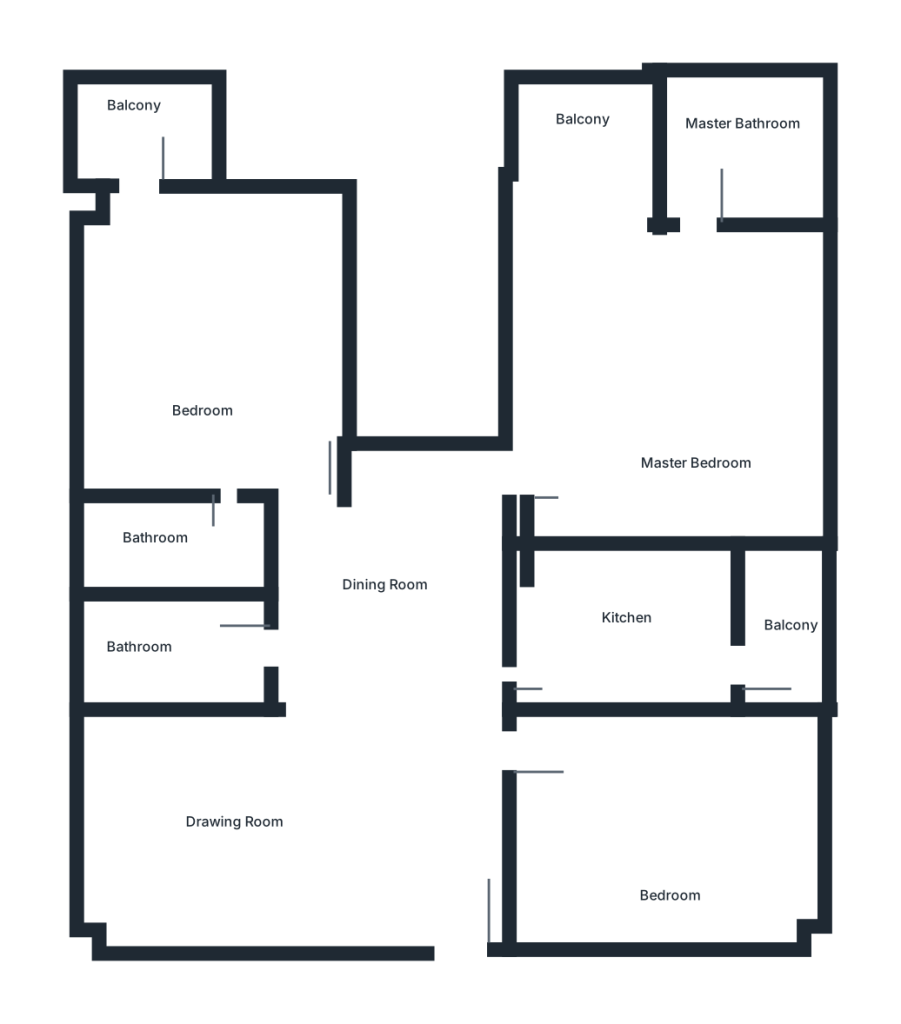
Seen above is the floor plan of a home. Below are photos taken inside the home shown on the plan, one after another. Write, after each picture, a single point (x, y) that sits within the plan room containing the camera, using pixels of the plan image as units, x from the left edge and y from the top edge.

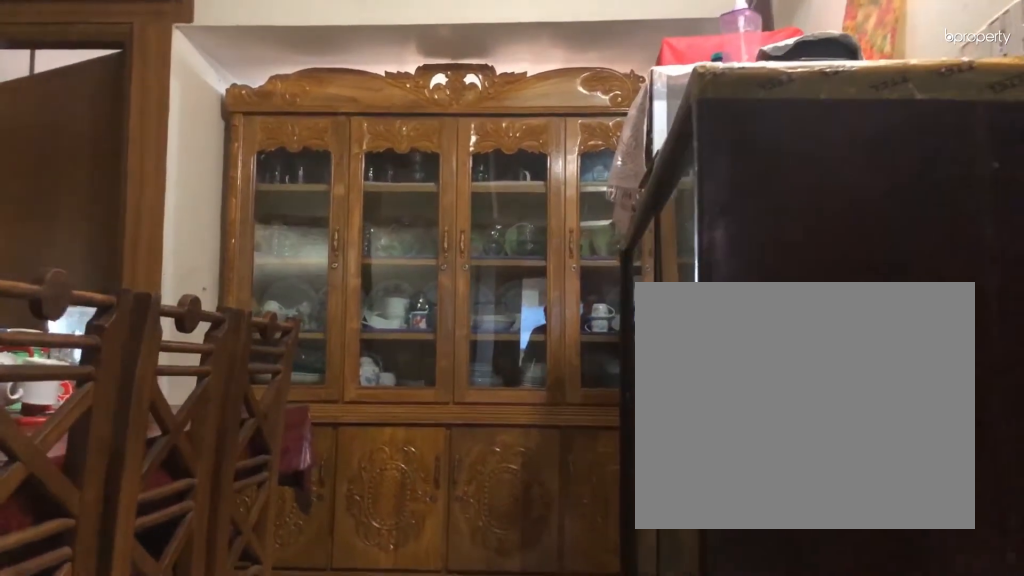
(371, 579)
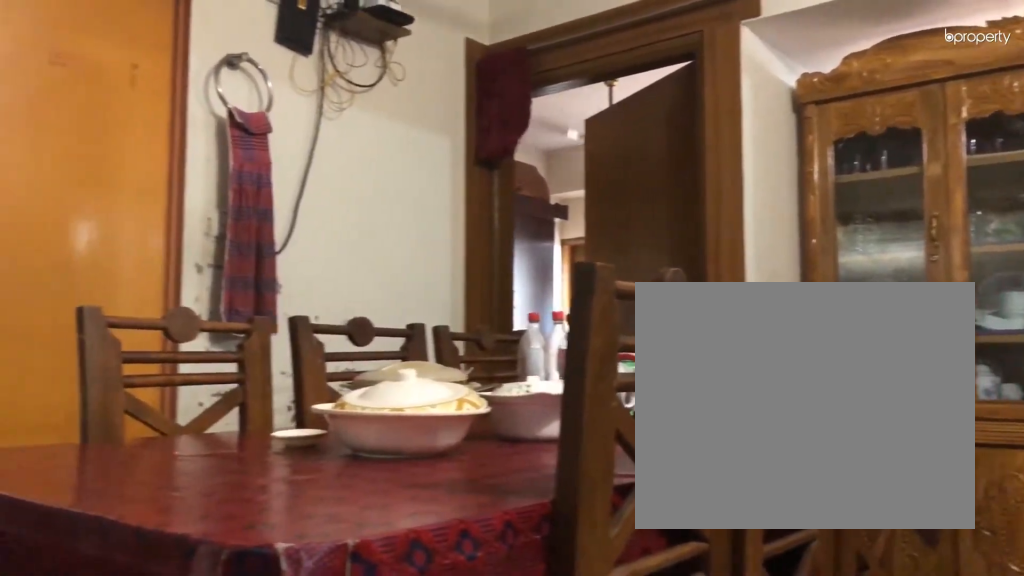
(371, 579)
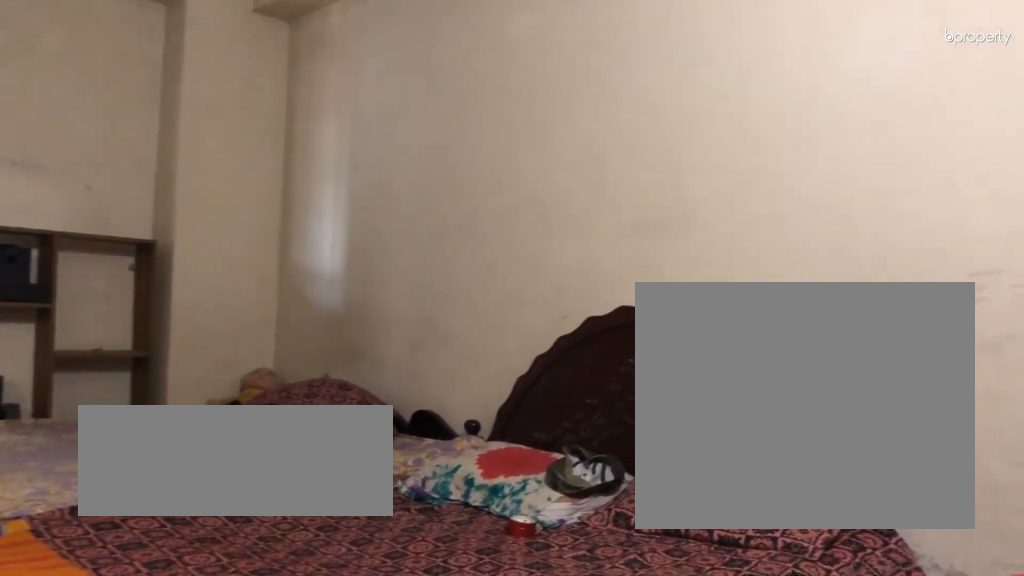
(665, 840)
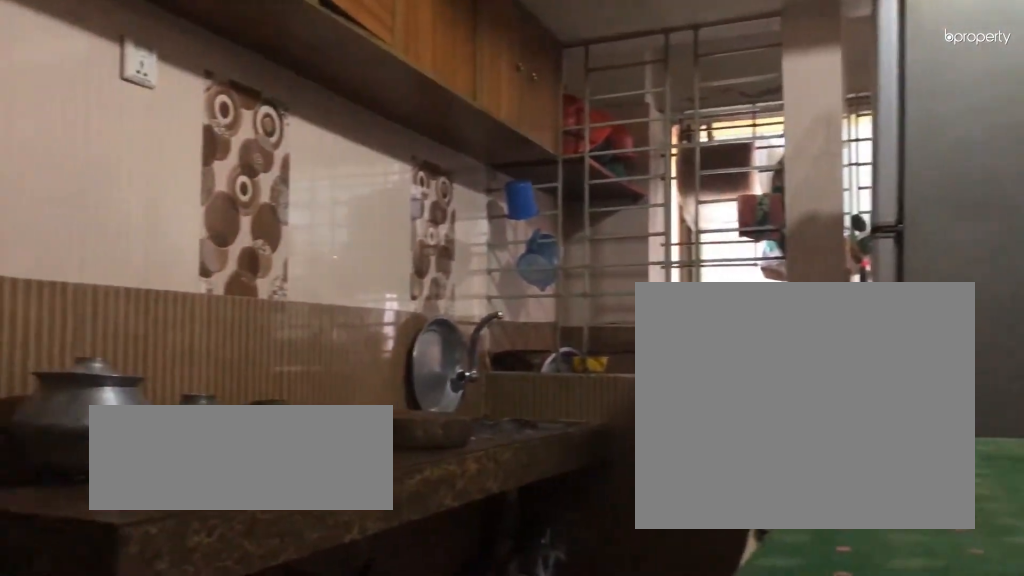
(616, 618)
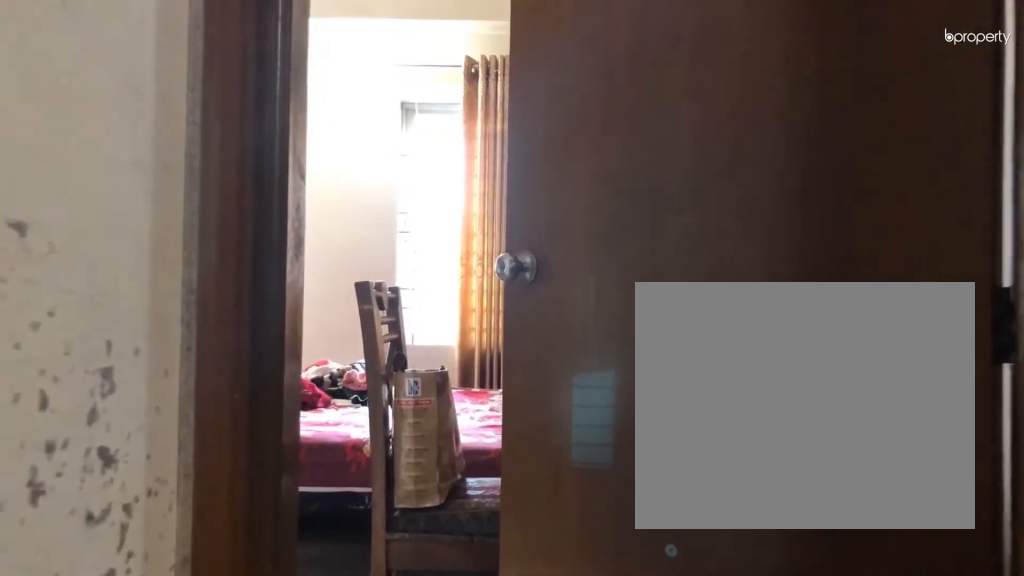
(336, 513)
